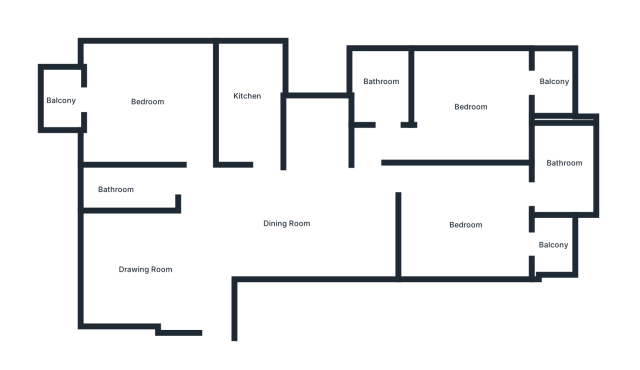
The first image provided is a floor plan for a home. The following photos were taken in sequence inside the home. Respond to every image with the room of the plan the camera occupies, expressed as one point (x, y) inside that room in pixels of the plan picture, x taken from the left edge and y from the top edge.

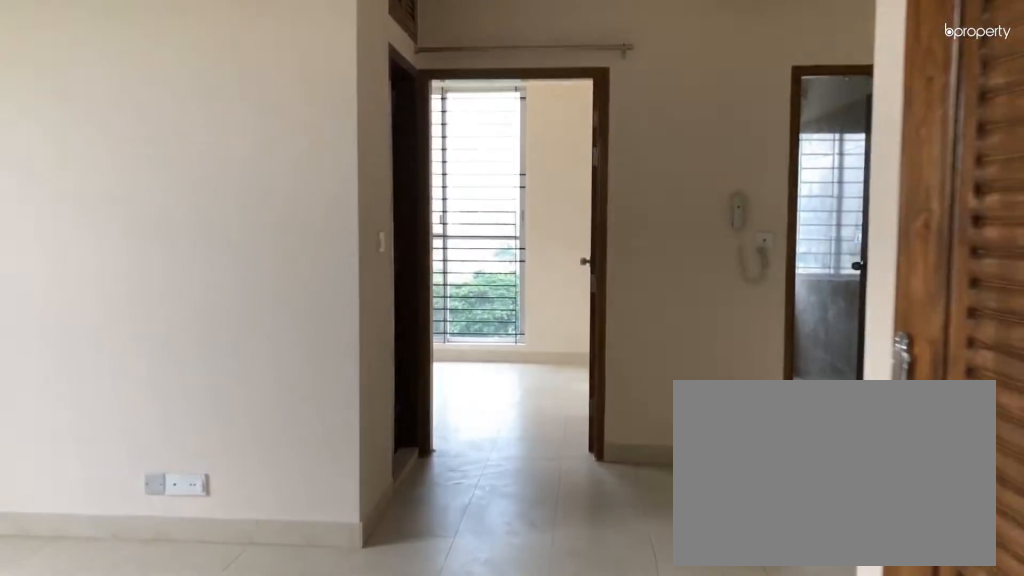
(216, 319)
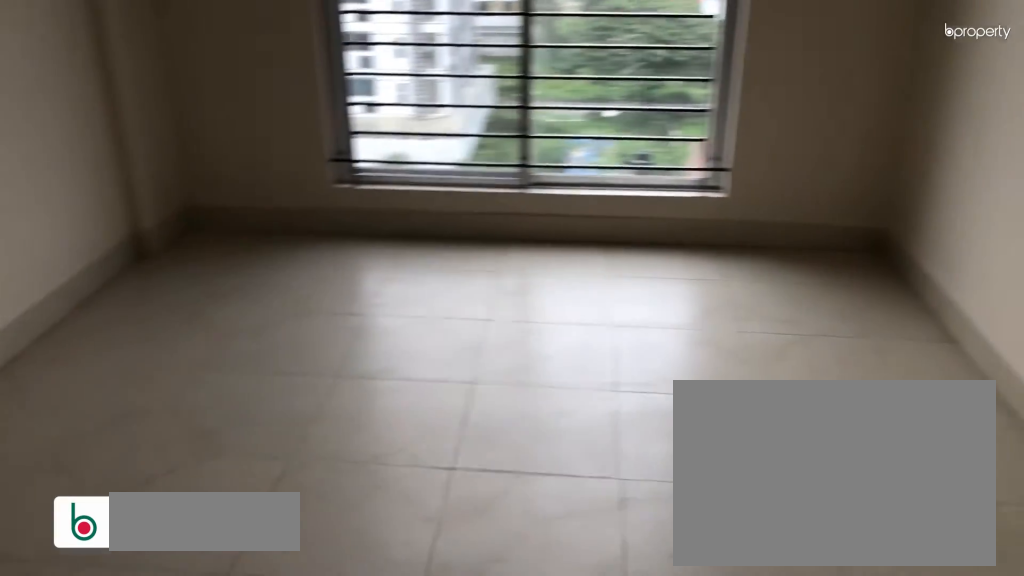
(135, 267)
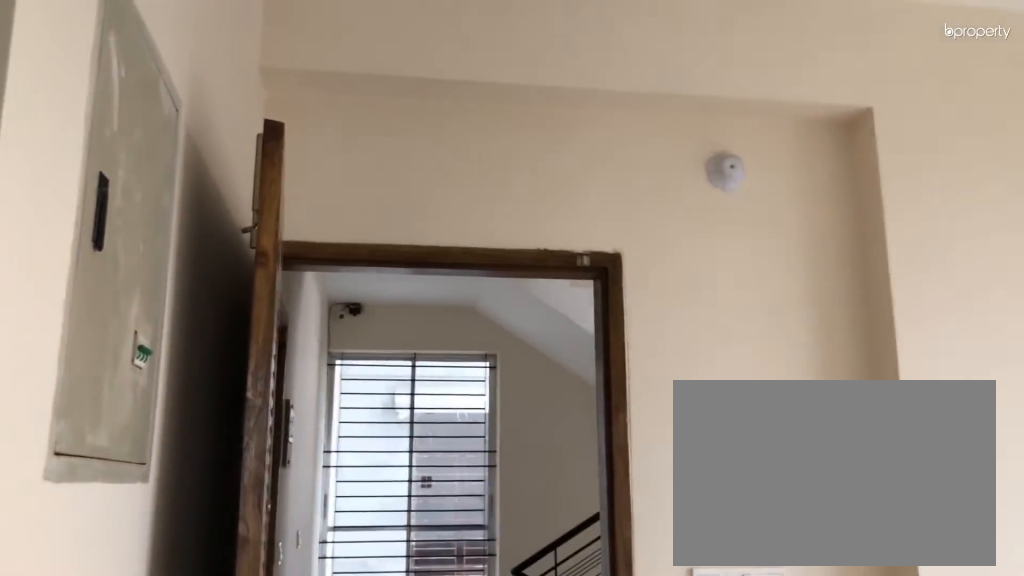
(135, 267)
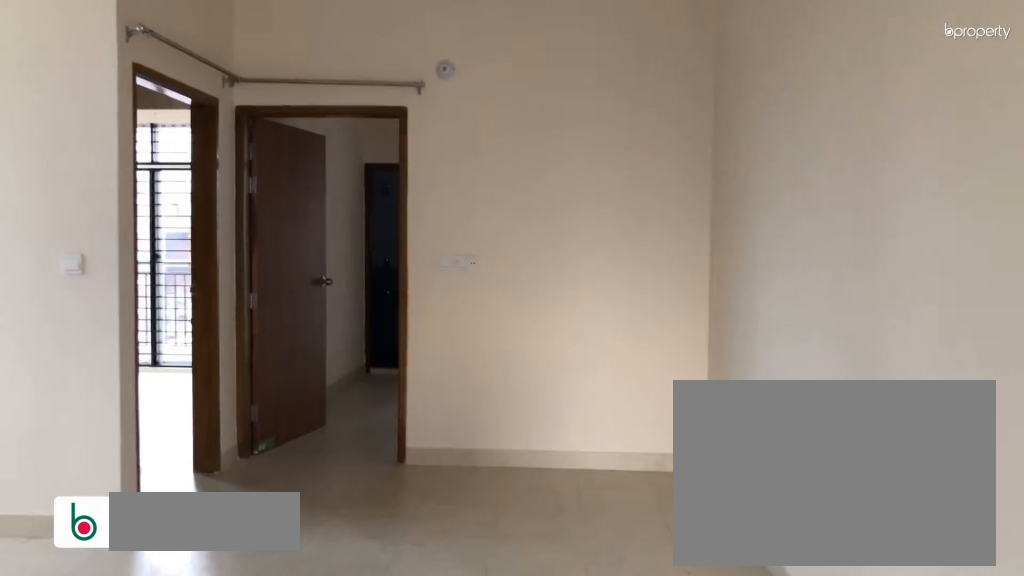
(250, 232)
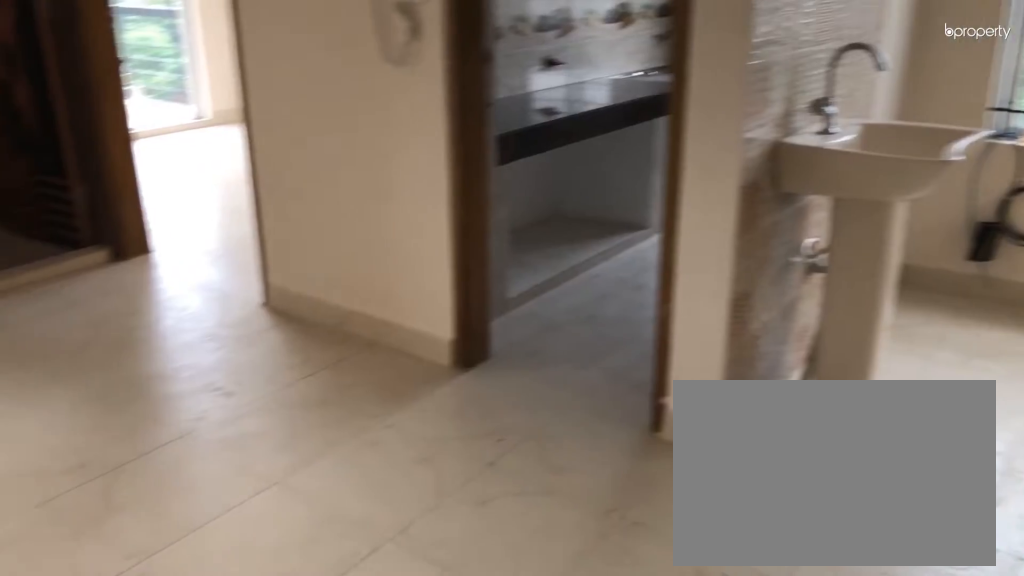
(303, 225)
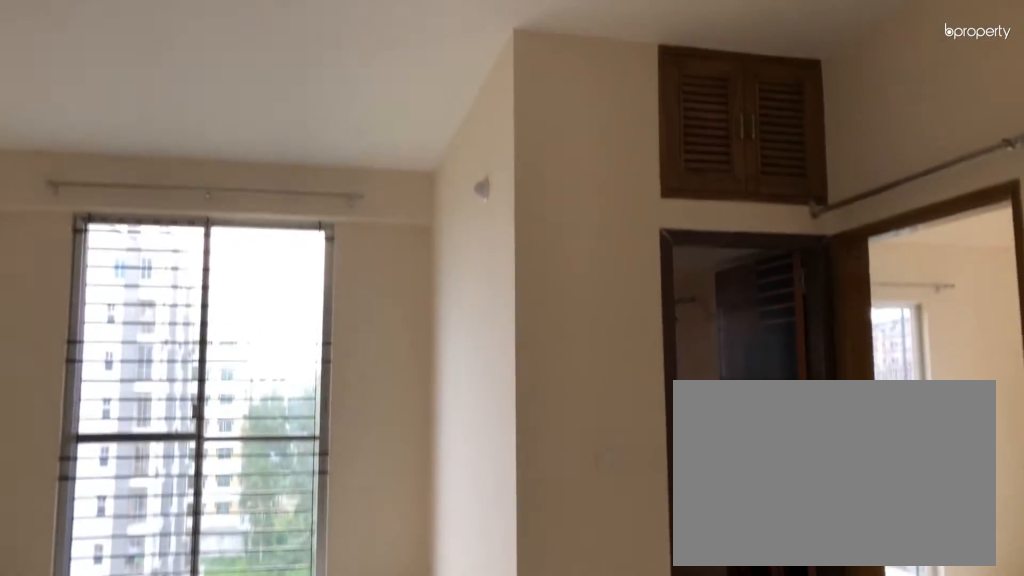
(303, 225)
